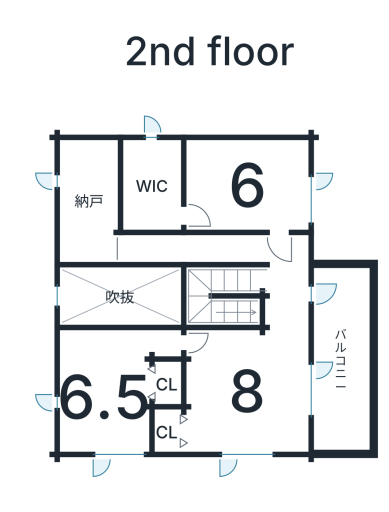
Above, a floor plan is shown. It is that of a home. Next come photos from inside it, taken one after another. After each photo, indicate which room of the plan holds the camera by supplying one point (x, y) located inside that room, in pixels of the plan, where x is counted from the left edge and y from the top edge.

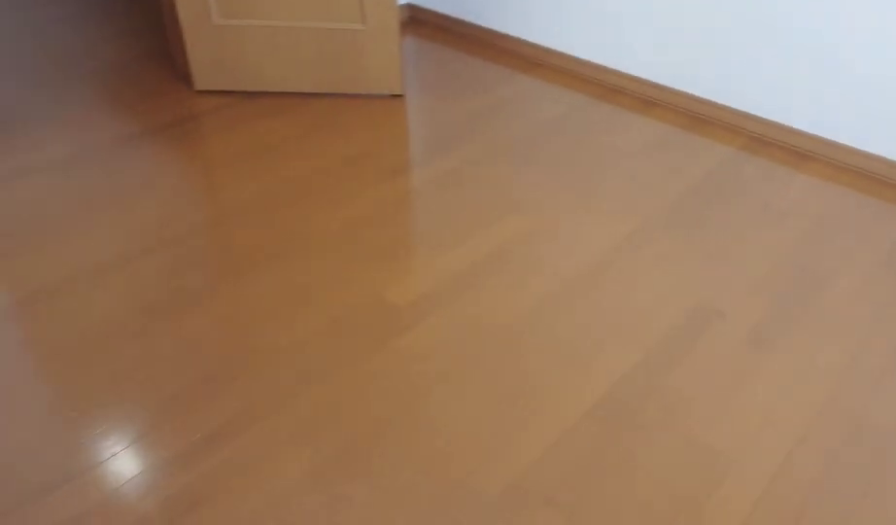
(246, 182)
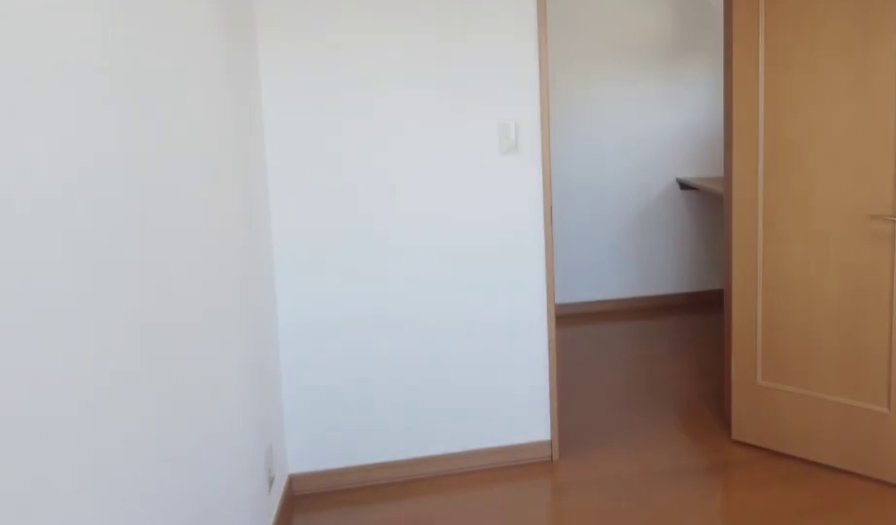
(246, 182)
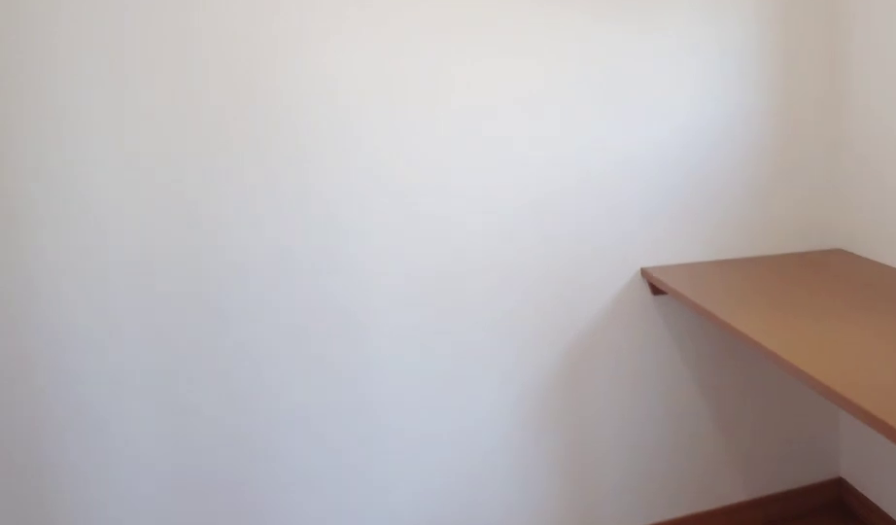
(153, 197)
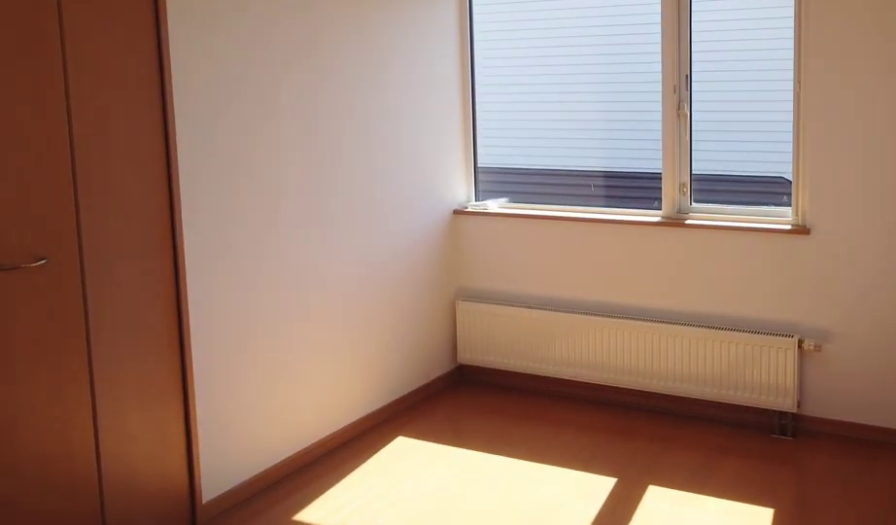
(100, 412)
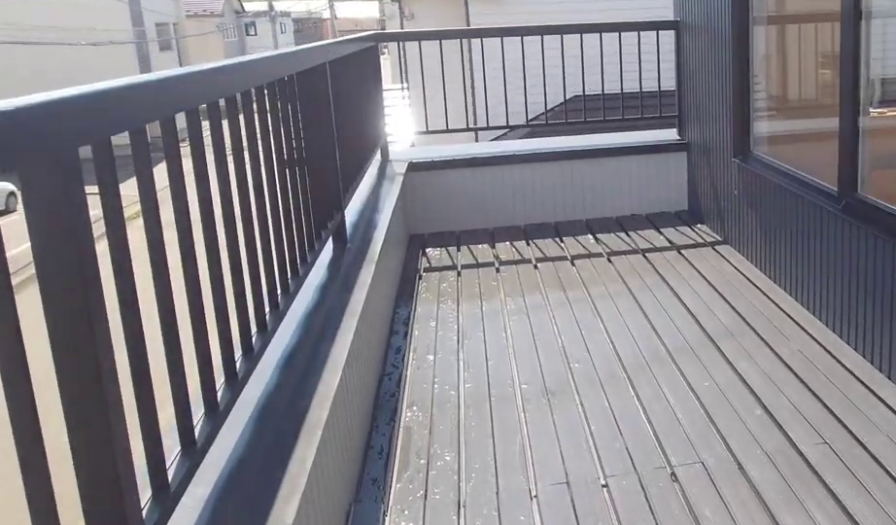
(341, 368)
